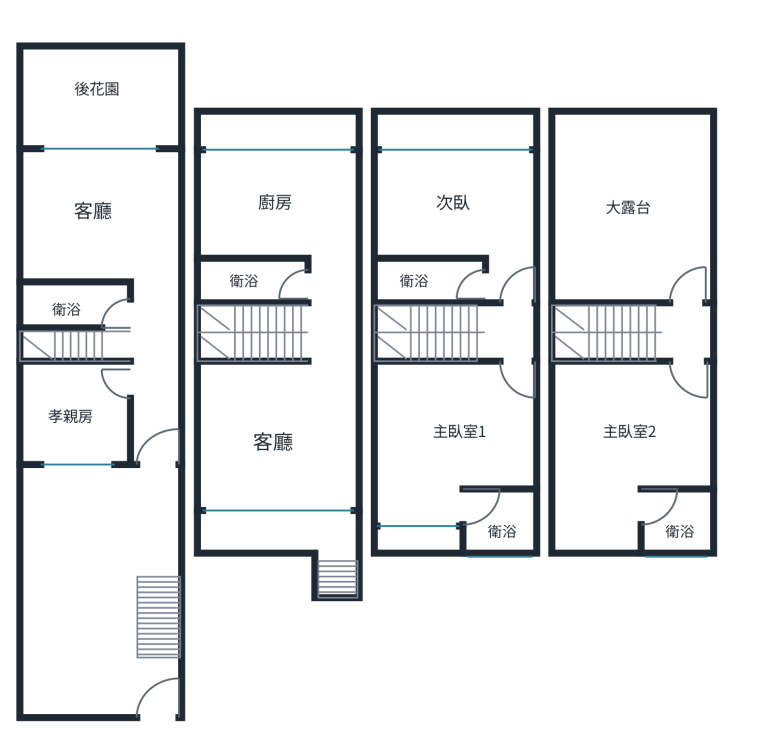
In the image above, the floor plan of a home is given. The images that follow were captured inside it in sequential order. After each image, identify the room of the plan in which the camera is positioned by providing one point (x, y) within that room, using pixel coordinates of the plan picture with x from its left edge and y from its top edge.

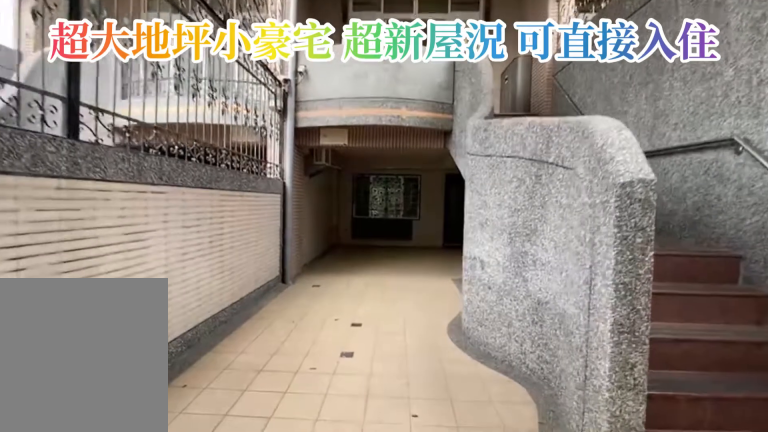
(81, 653)
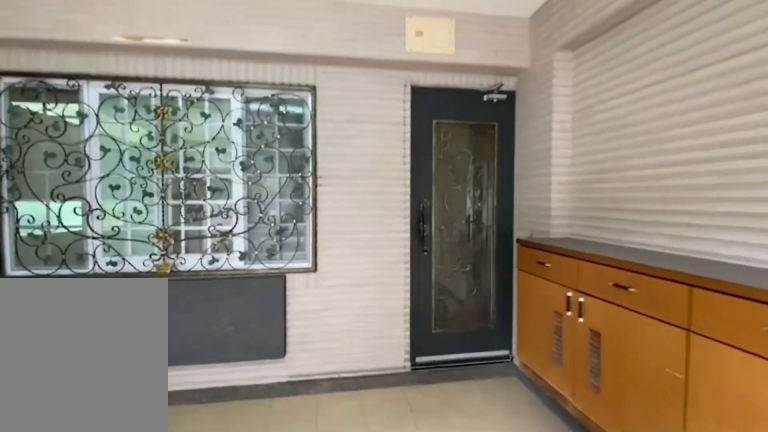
(81, 651)
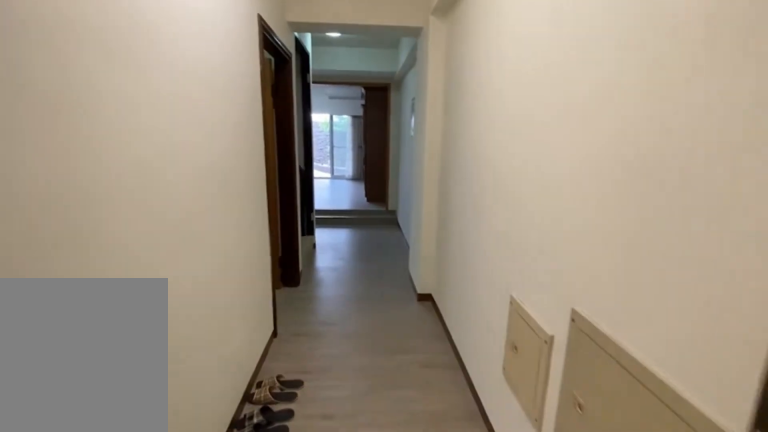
(155, 357)
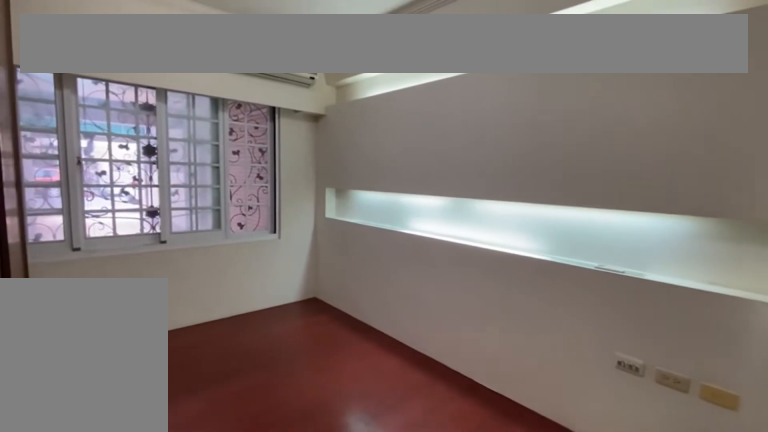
(81, 415)
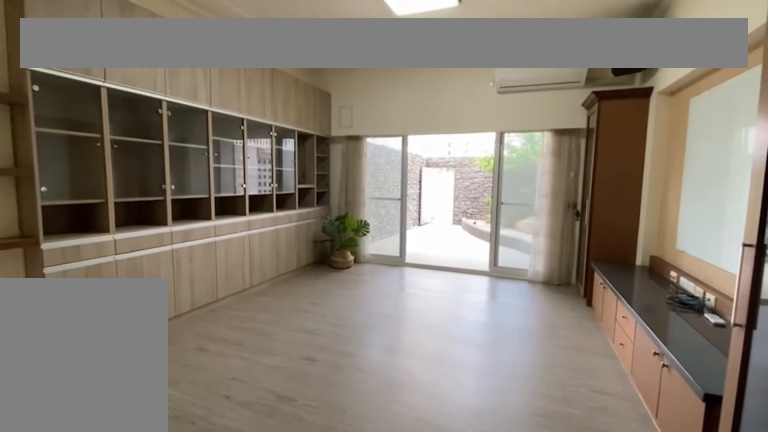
(93, 215)
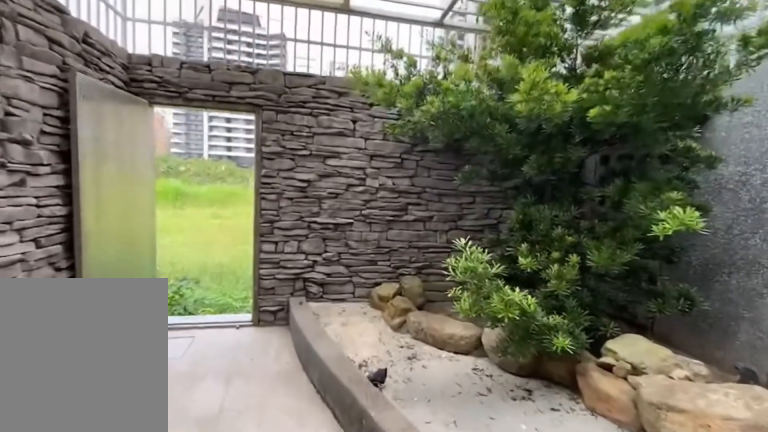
(81, 118)
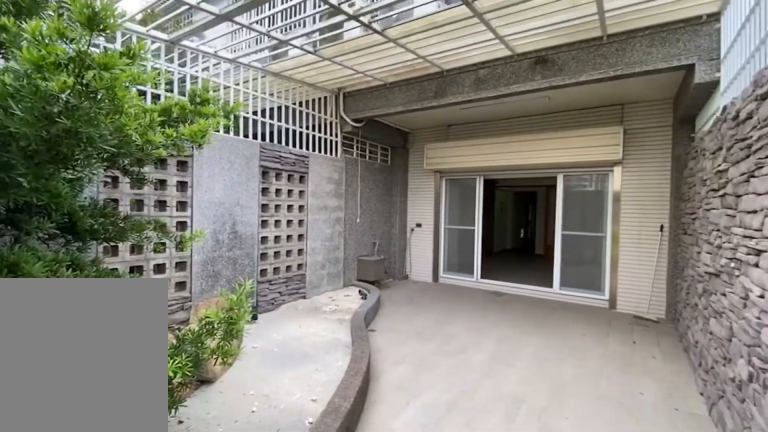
(82, 117)
